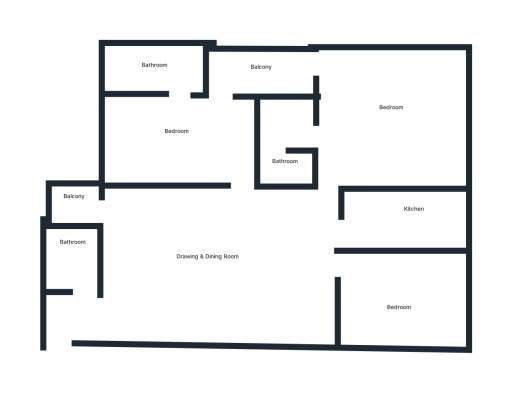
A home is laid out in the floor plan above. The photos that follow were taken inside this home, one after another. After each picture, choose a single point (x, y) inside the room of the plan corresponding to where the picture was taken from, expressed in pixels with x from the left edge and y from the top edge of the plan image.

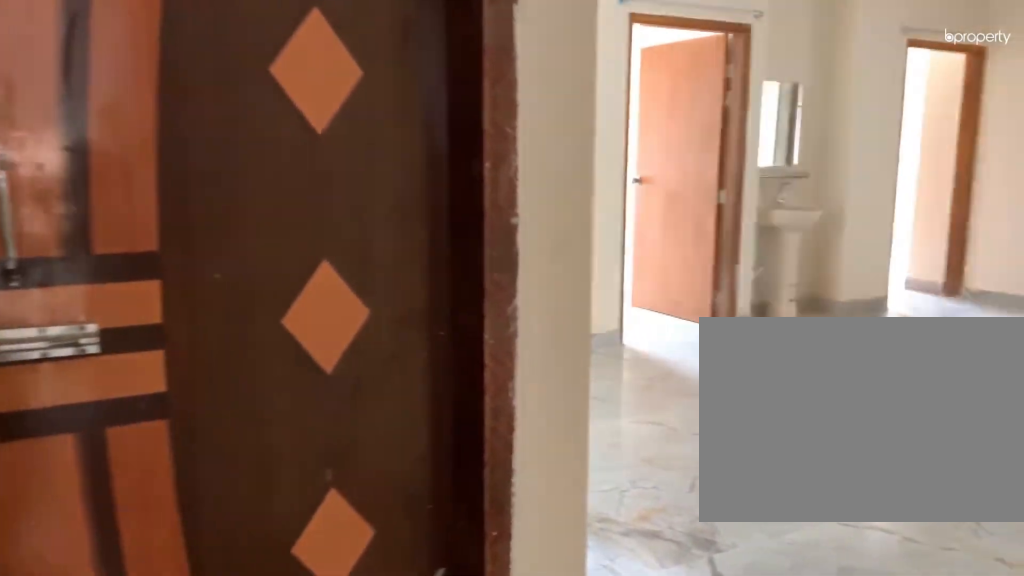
(99, 316)
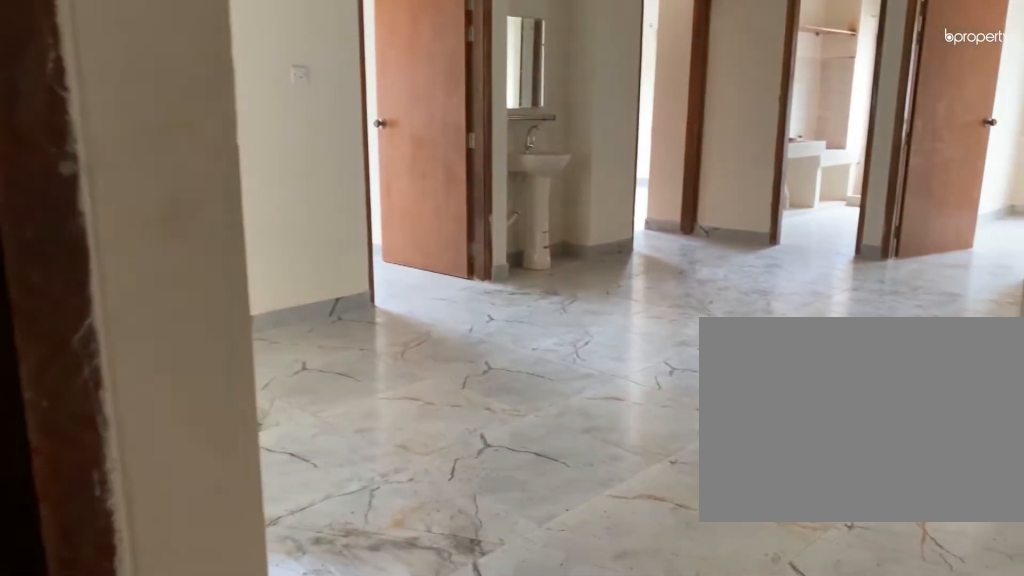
(99, 316)
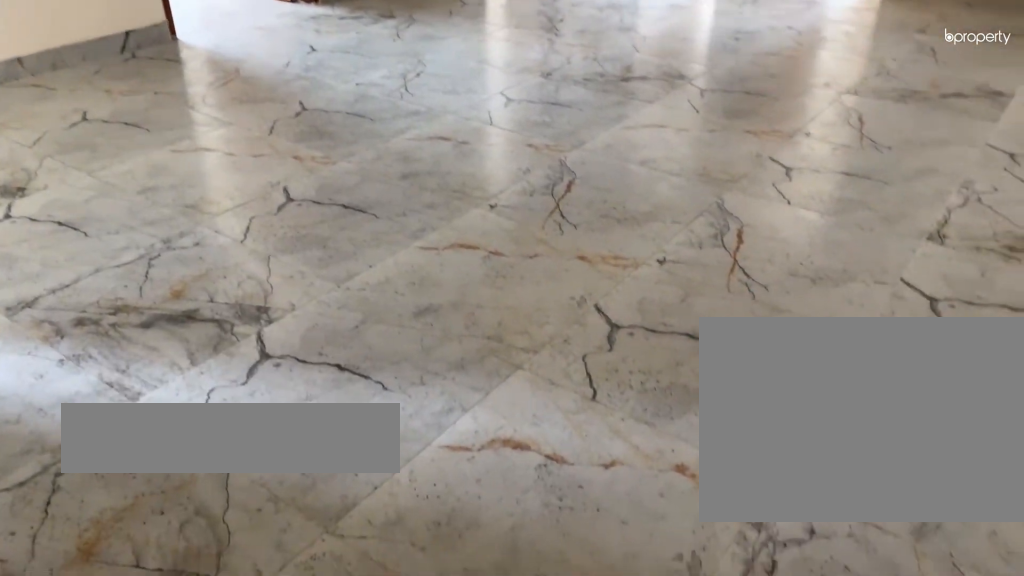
(213, 258)
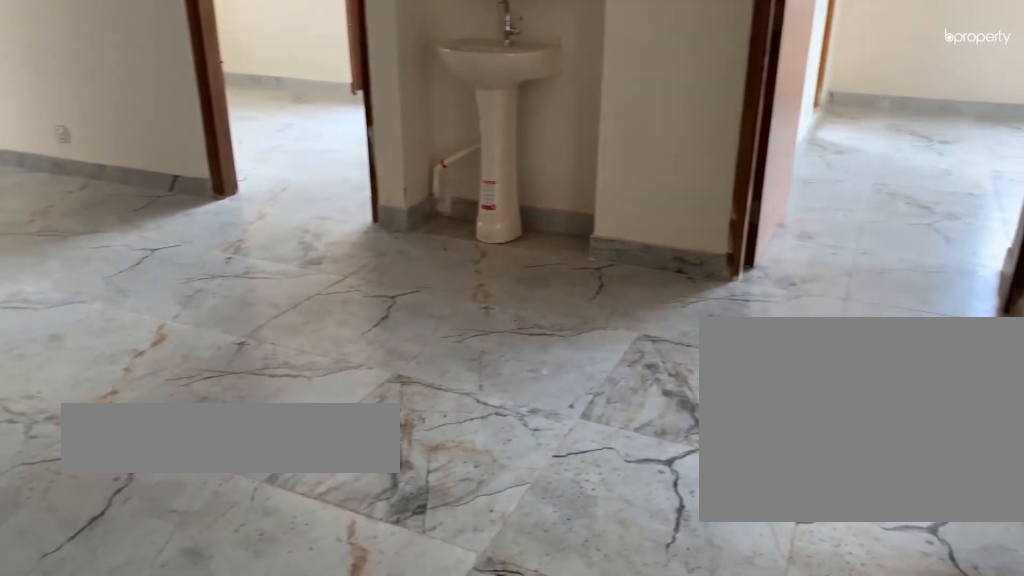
(213, 258)
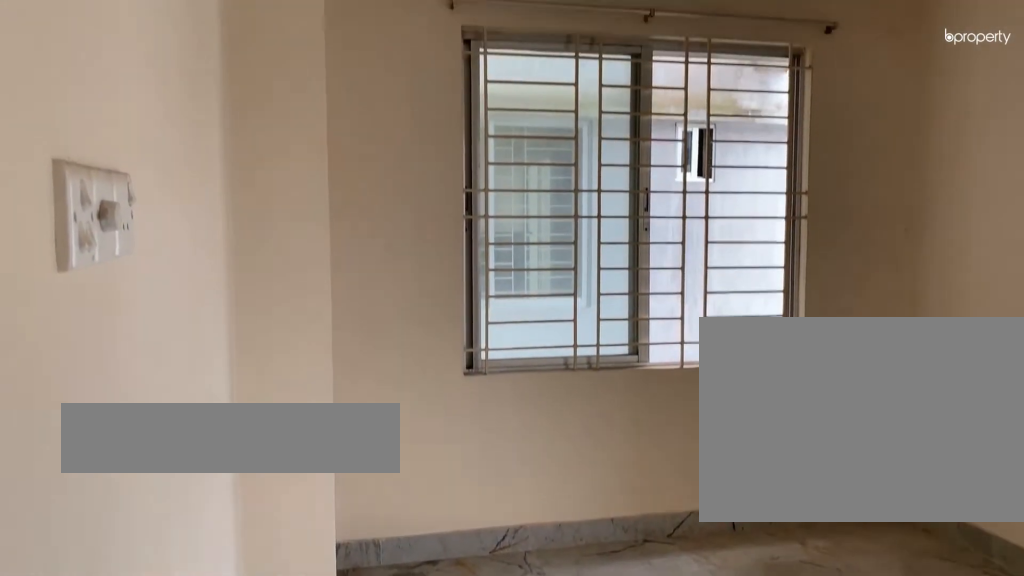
(176, 134)
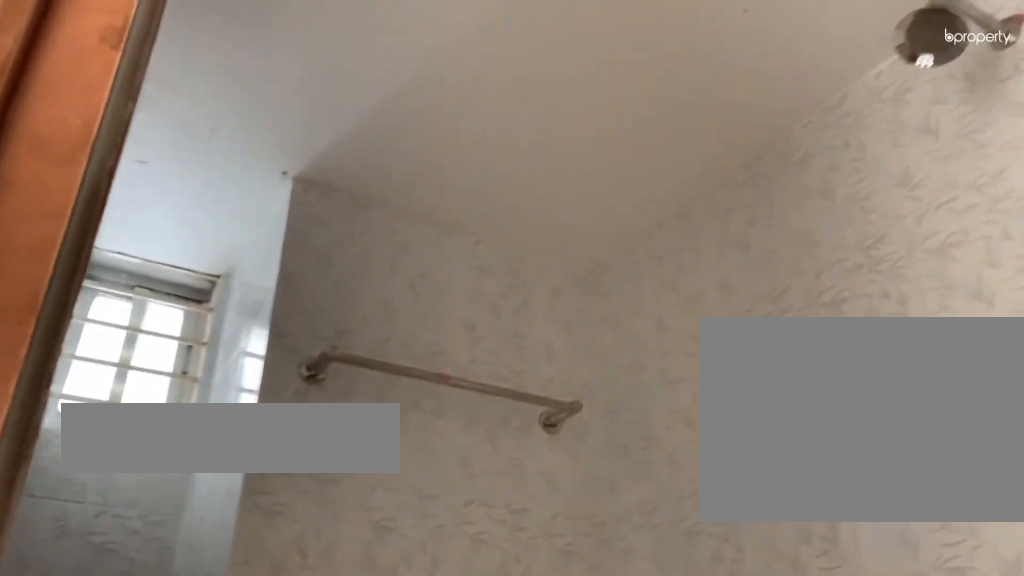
(162, 66)
